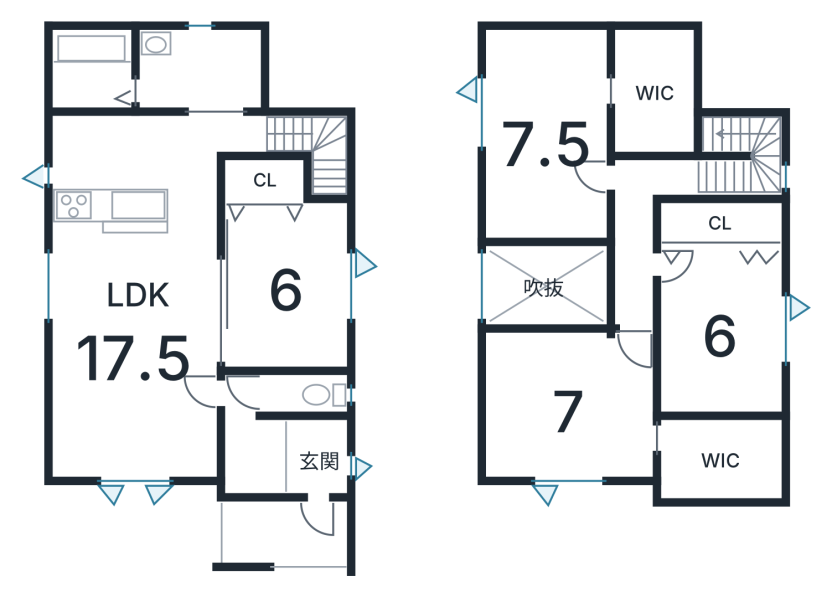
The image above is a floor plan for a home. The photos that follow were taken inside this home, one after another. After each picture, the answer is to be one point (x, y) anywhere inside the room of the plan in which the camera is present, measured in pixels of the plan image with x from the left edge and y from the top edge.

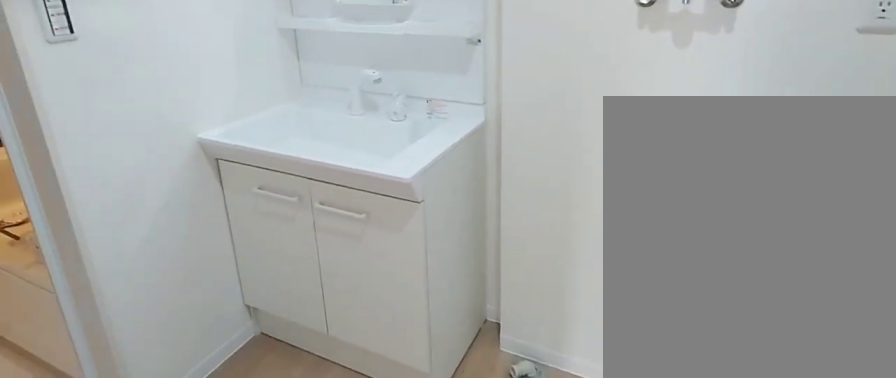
(203, 85)
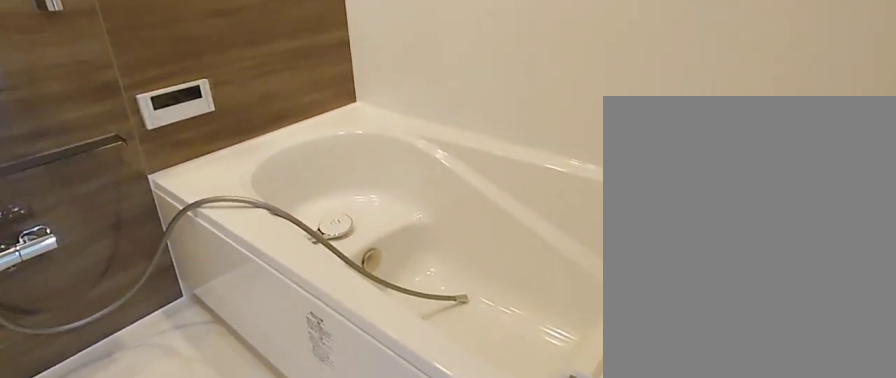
(95, 71)
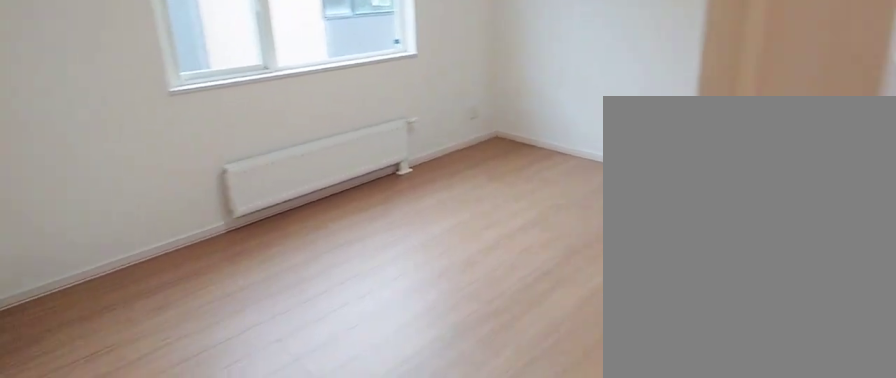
(711, 348)
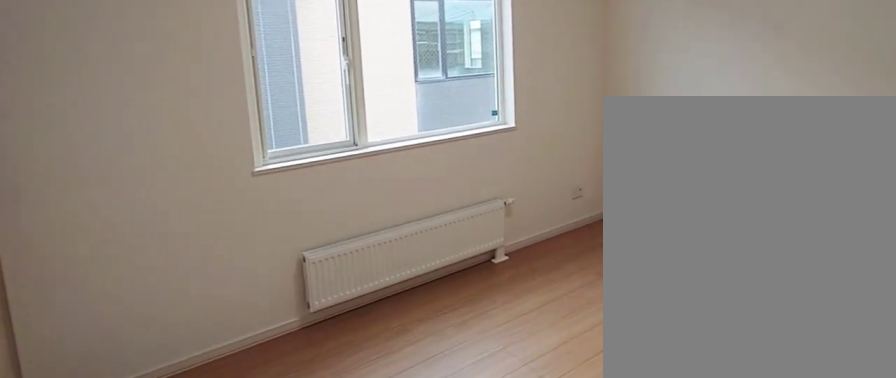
(711, 348)
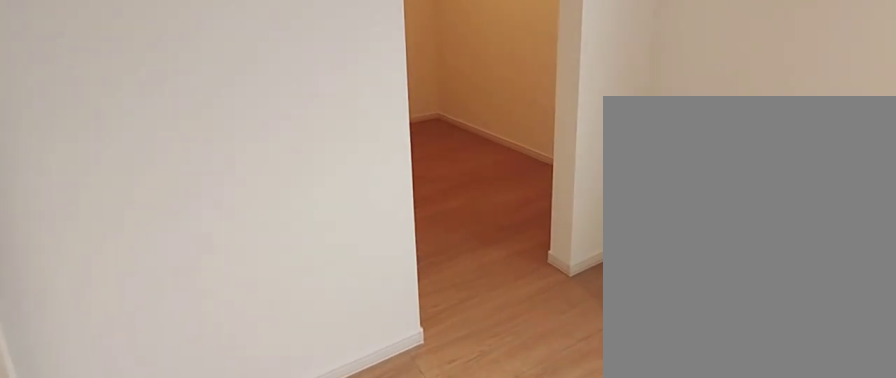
(565, 406)
